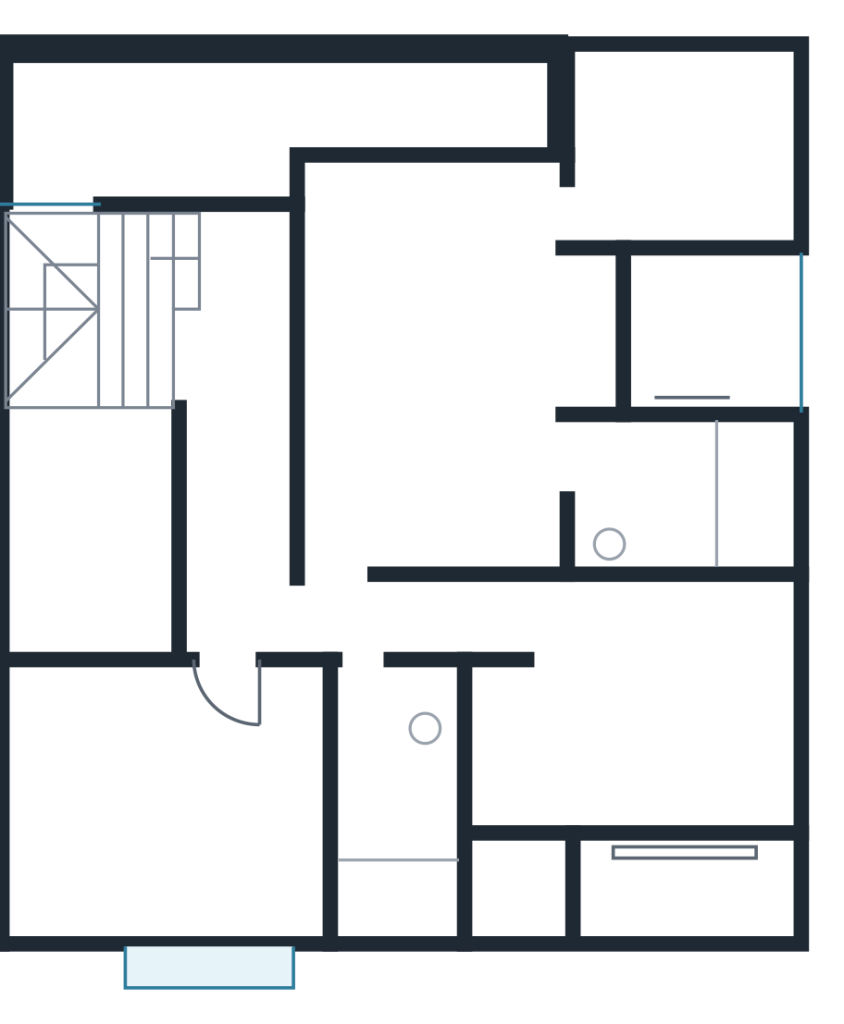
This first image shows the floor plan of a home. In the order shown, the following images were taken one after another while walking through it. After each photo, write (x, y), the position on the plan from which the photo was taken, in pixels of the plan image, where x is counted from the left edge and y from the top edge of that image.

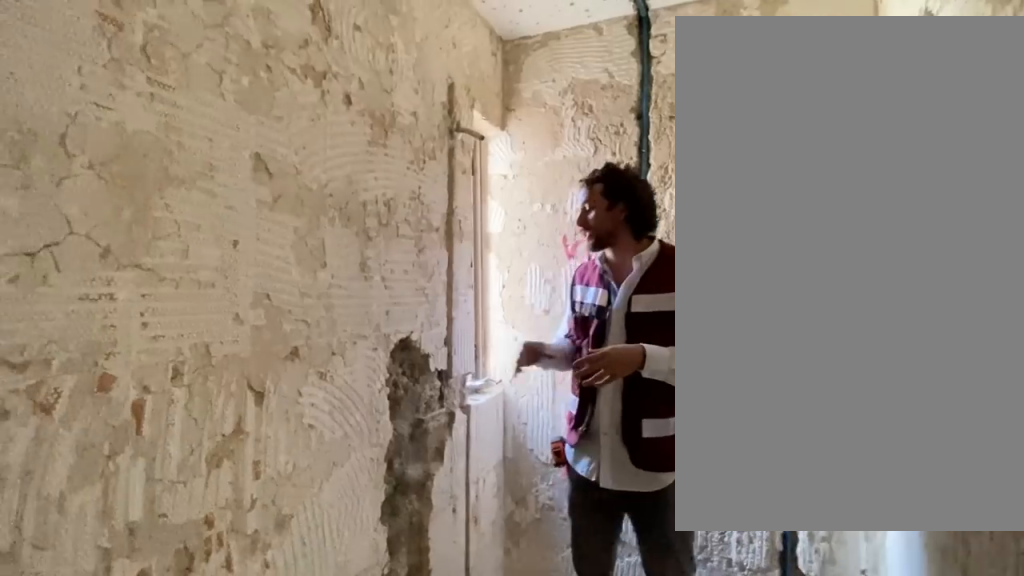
(367, 677)
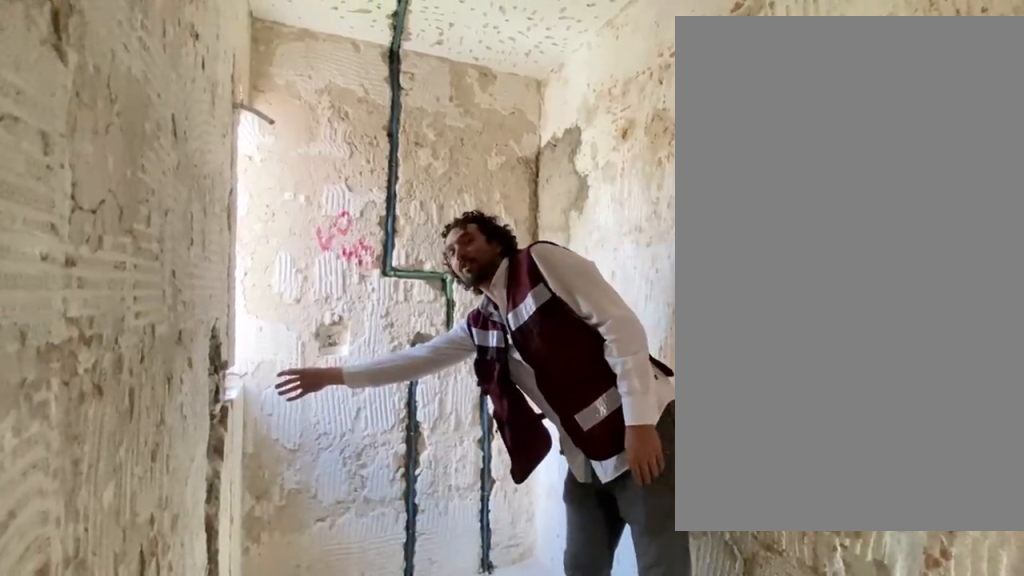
(375, 699)
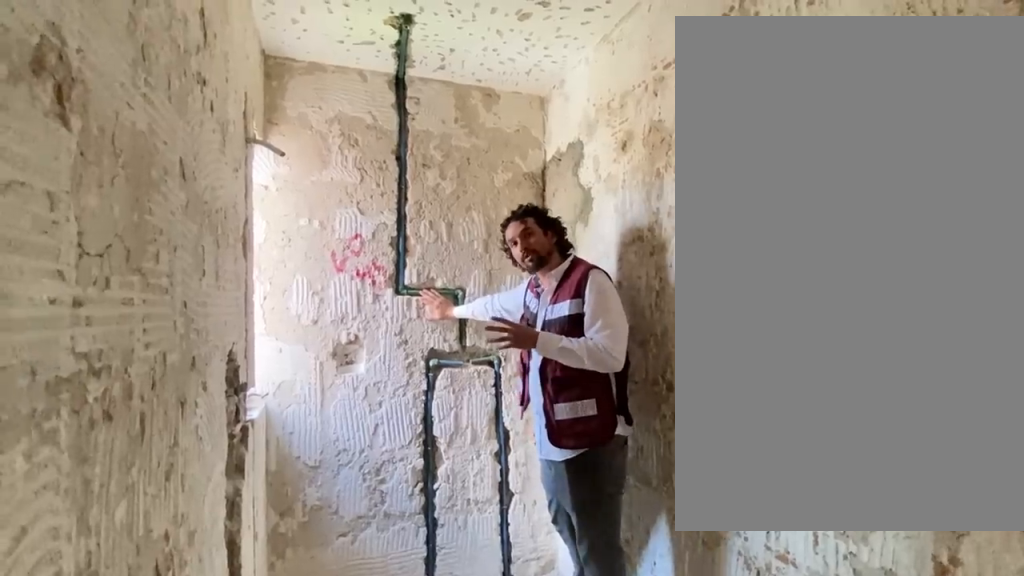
(372, 735)
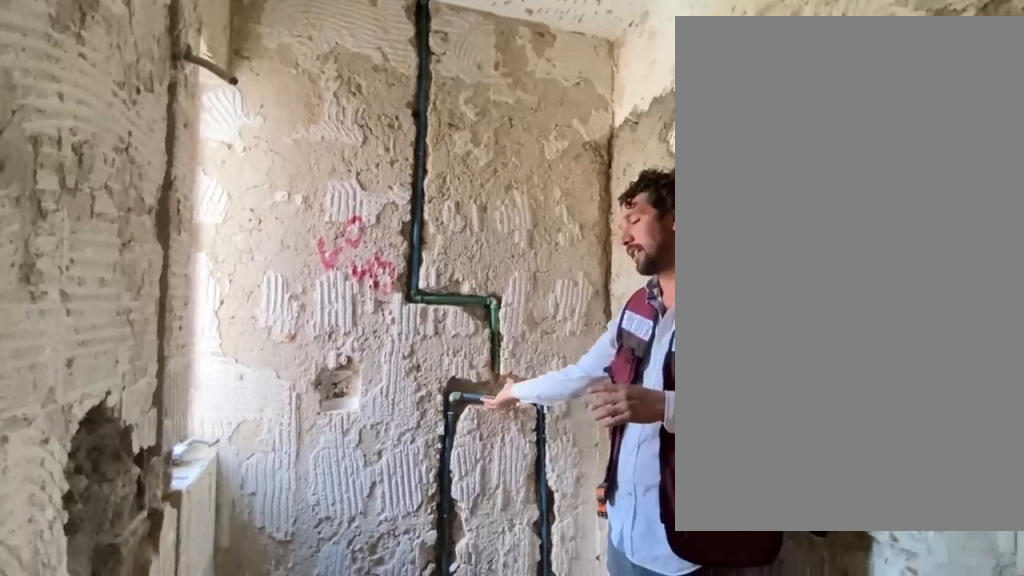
(394, 801)
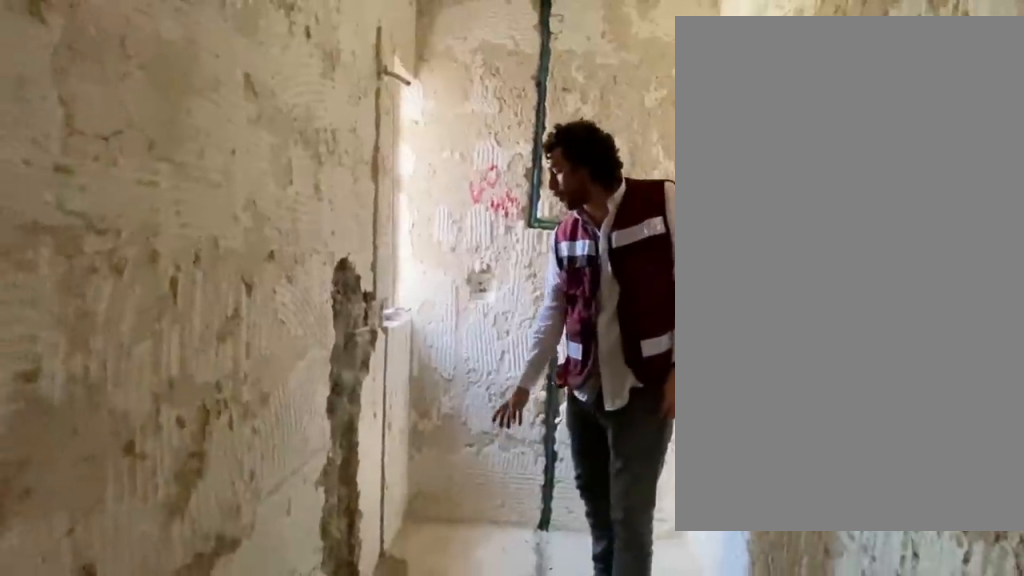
(367, 762)
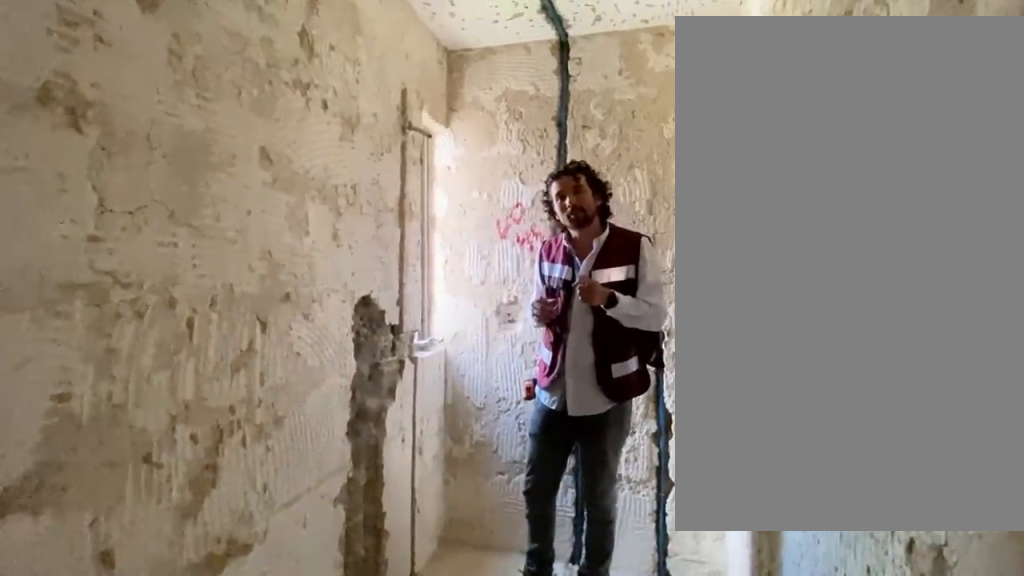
(364, 788)
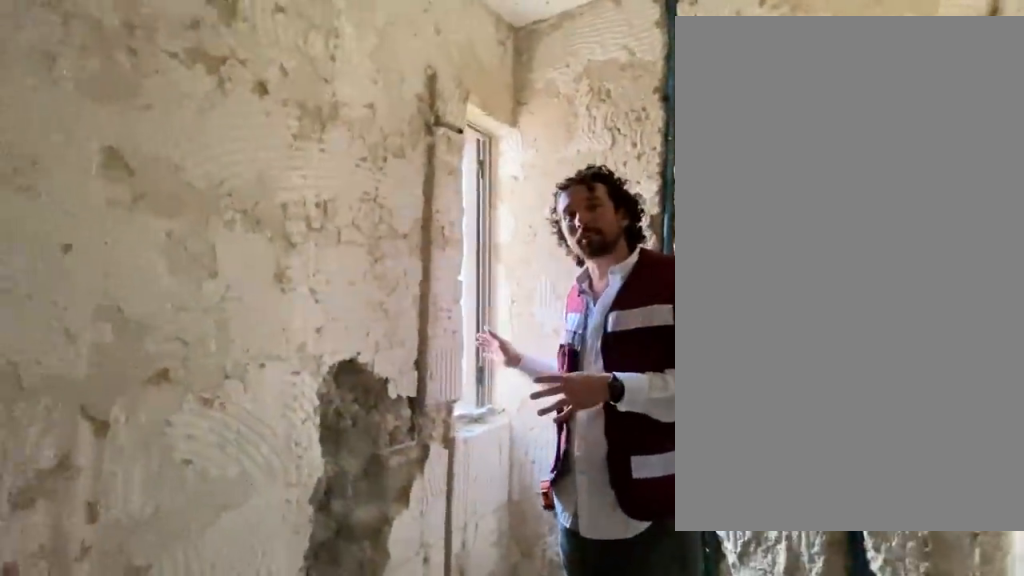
(376, 790)
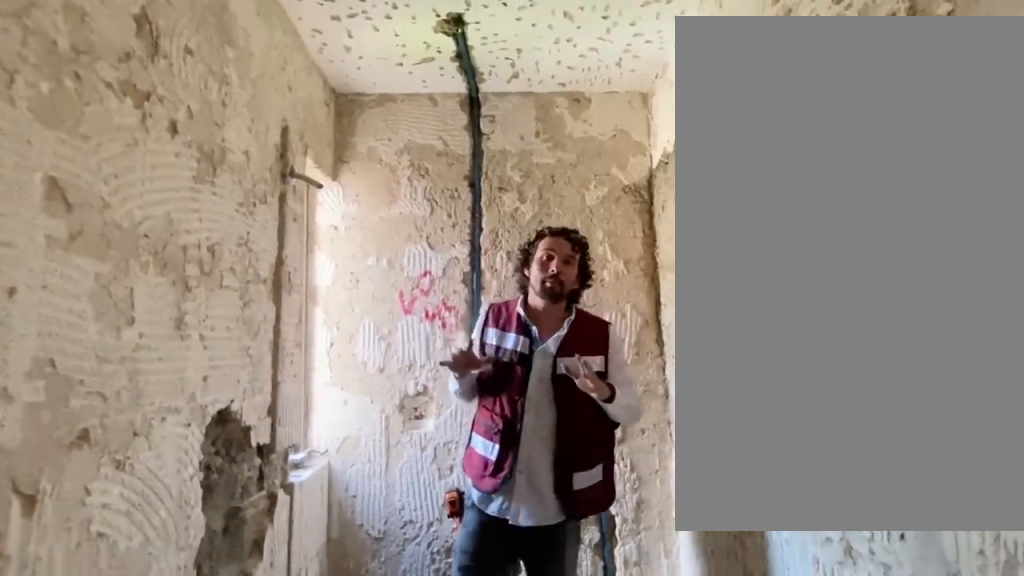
(382, 798)
